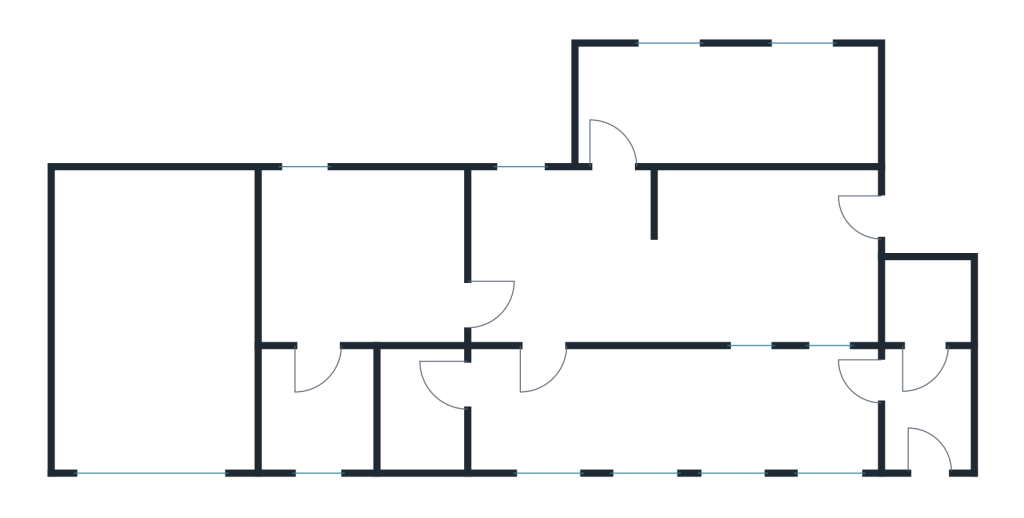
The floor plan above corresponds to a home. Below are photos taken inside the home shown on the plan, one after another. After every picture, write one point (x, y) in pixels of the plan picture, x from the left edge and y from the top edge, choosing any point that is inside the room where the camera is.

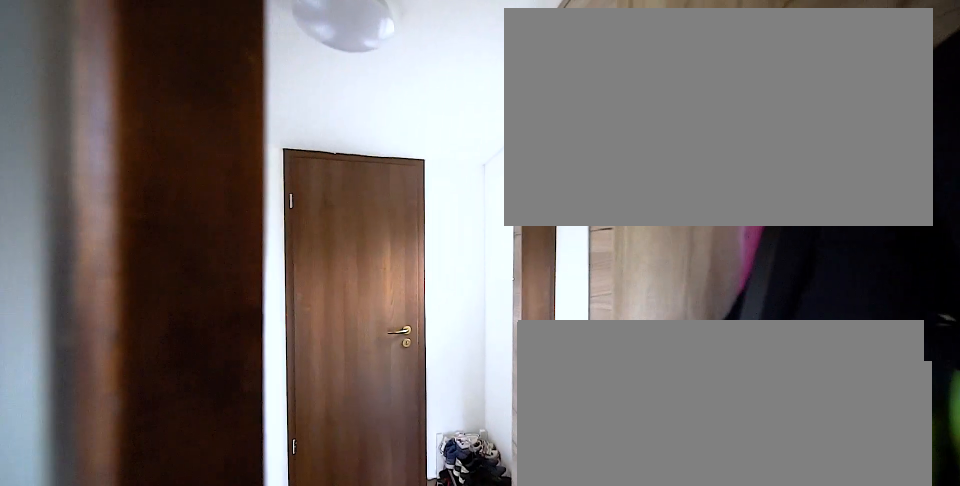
(928, 414)
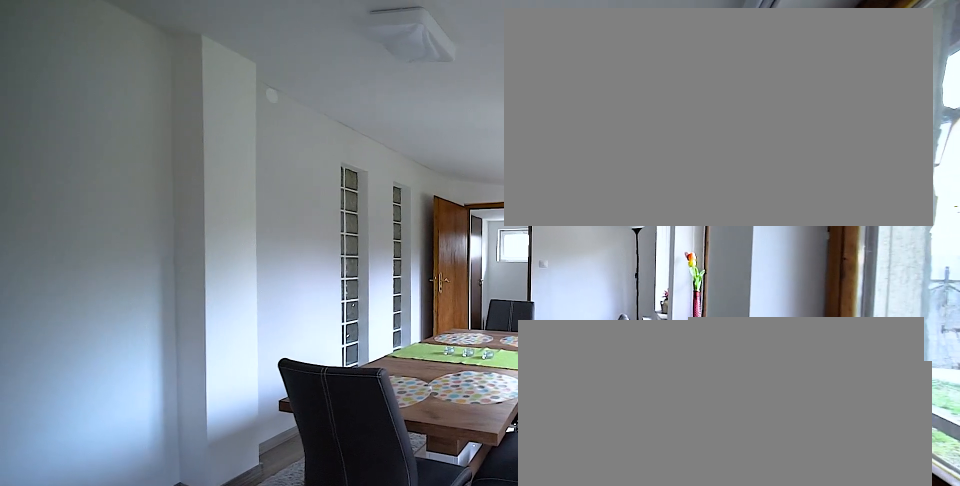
(666, 414)
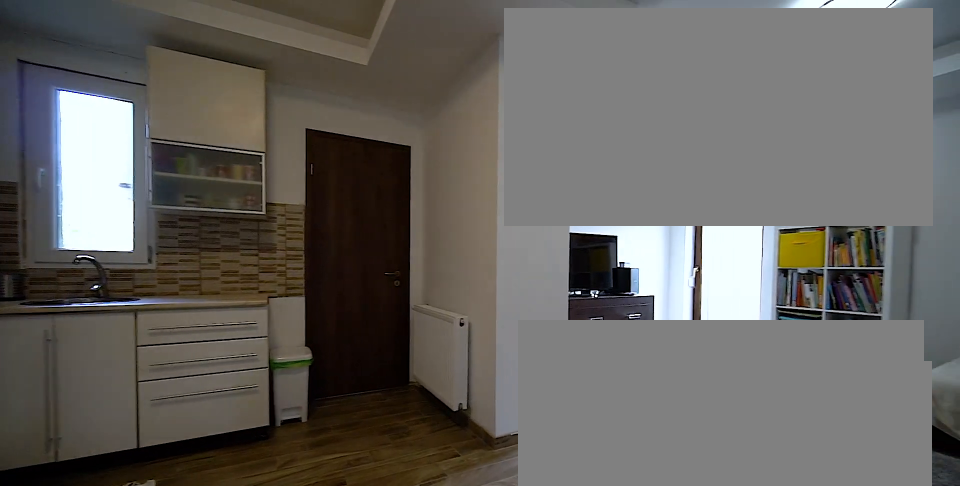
(666, 283)
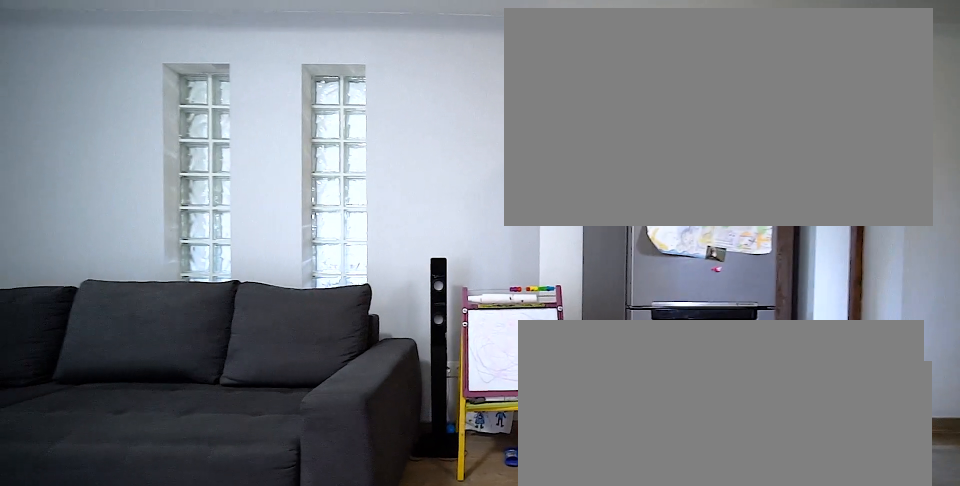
(666, 284)
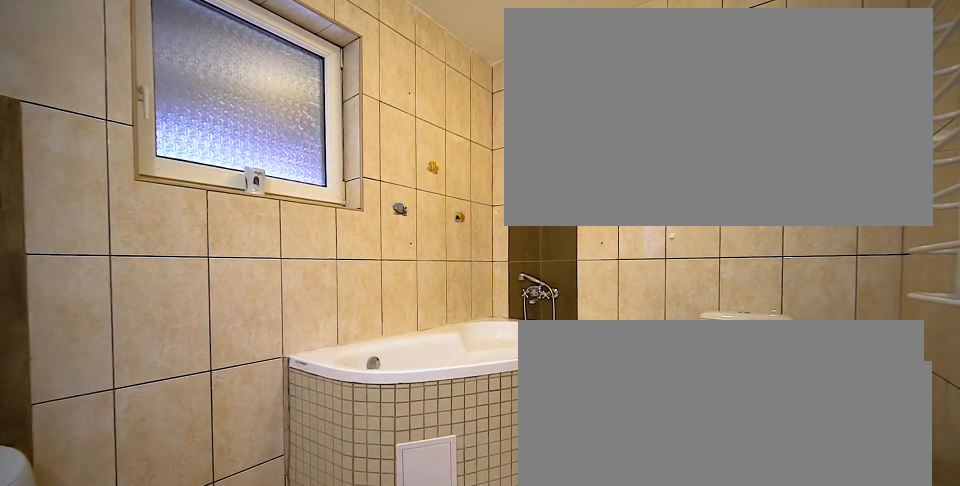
(729, 106)
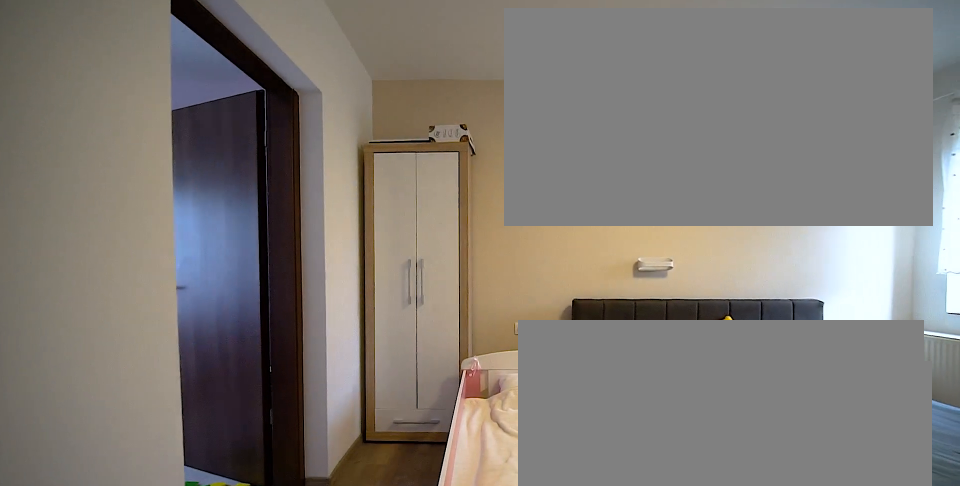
(367, 262)
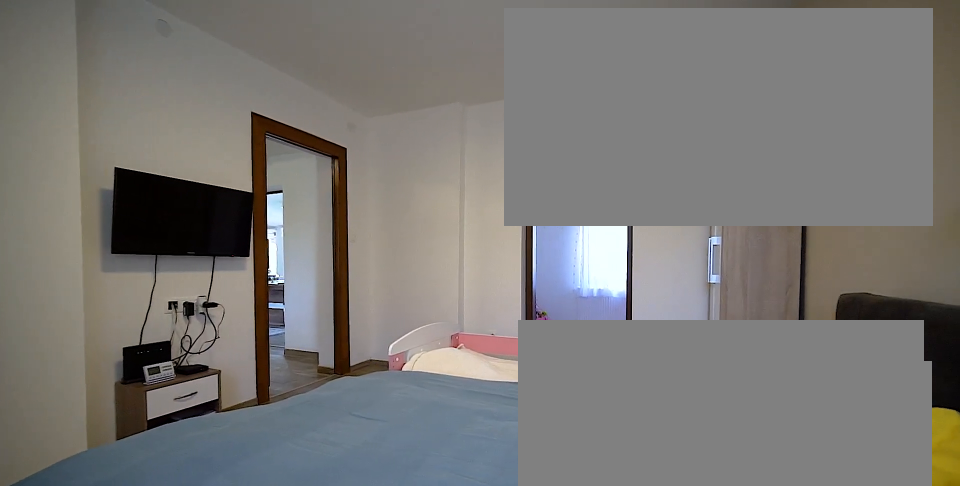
(367, 262)
